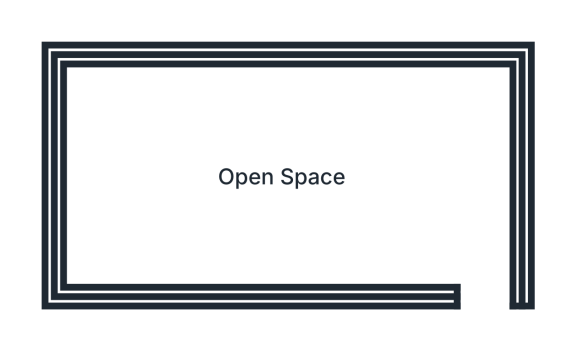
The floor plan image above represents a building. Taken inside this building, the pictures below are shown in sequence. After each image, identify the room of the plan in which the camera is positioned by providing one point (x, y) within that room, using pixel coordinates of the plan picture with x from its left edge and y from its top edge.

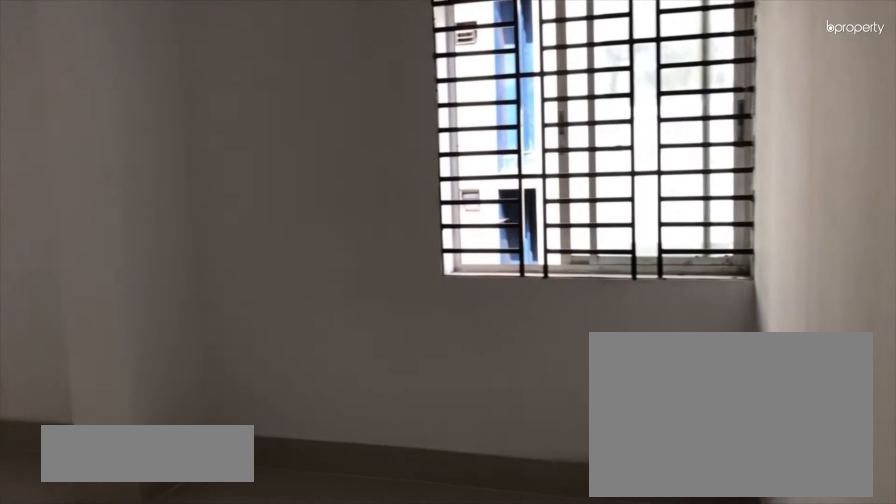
(476, 213)
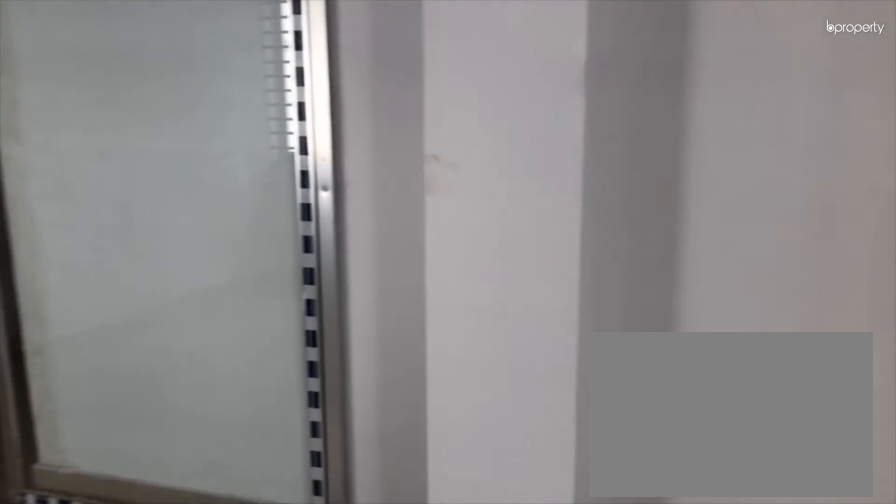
(274, 179)
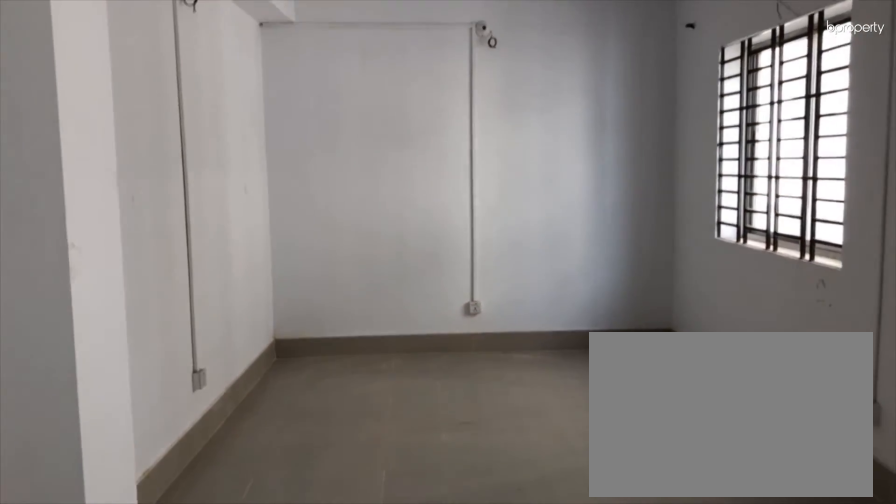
(273, 179)
